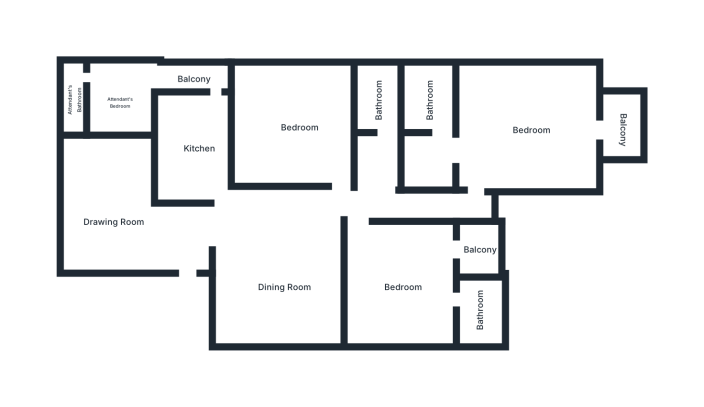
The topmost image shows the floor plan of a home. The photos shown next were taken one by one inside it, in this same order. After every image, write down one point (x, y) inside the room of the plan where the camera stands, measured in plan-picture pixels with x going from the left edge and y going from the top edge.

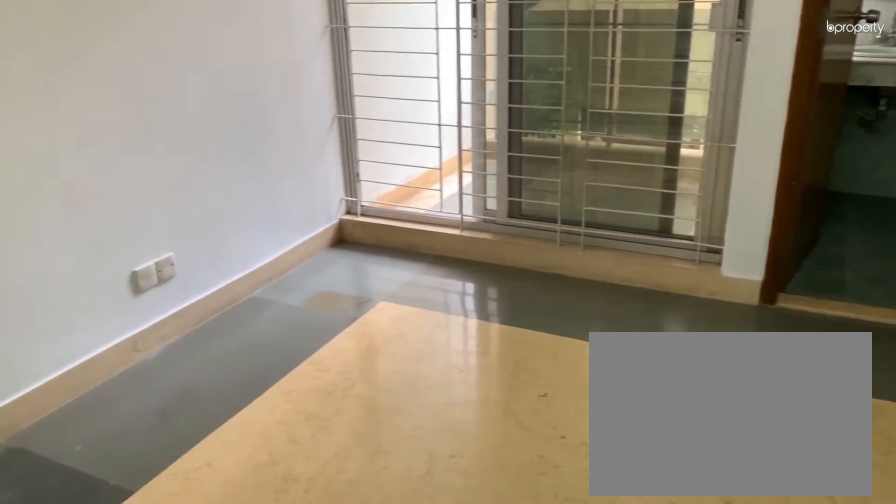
(404, 287)
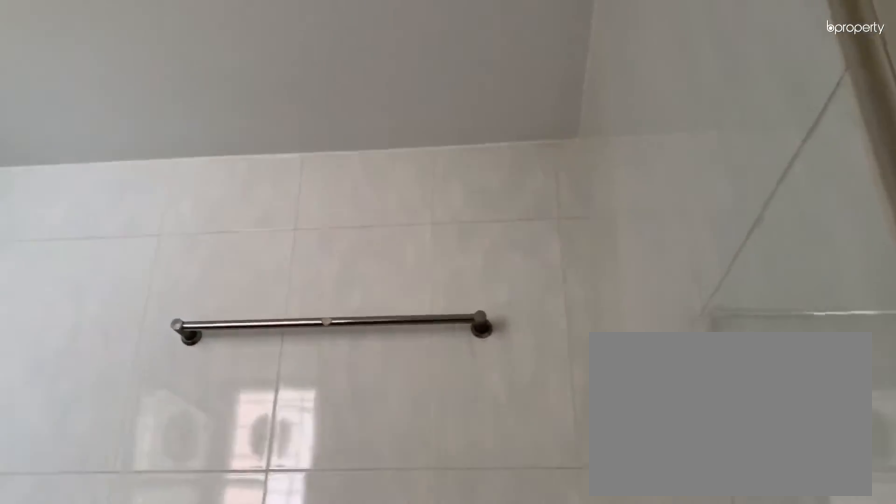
(477, 308)
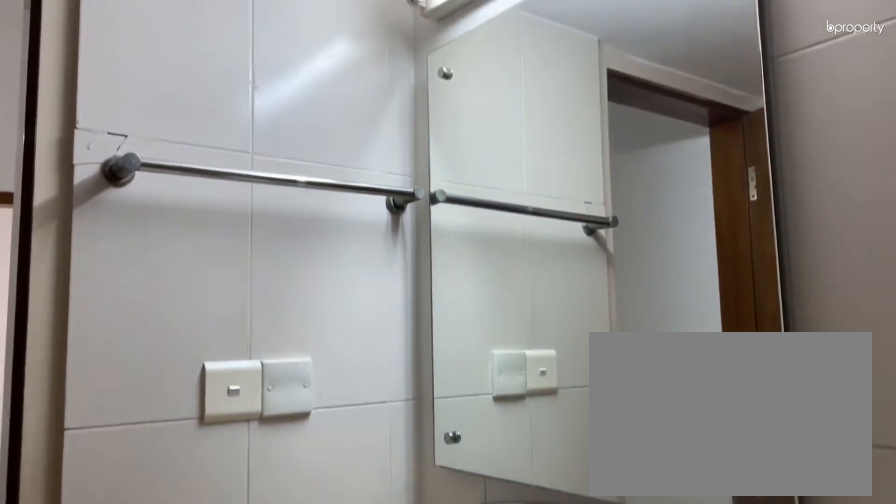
(379, 96)
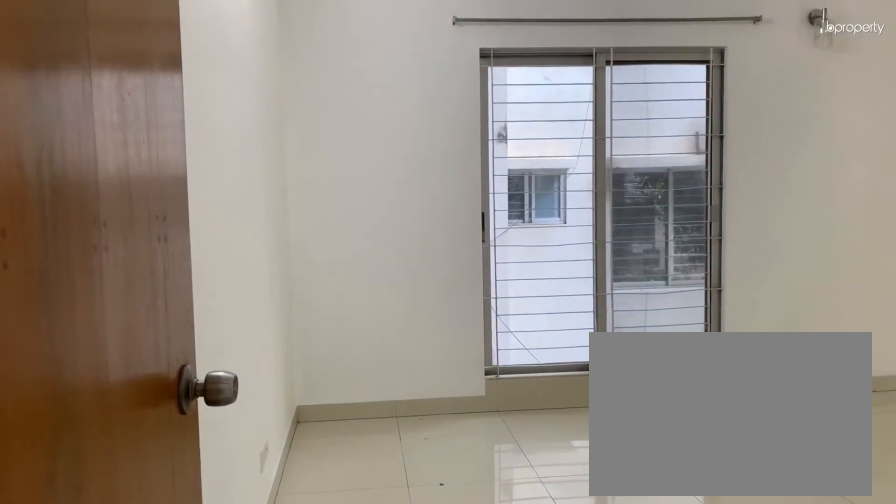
(529, 132)
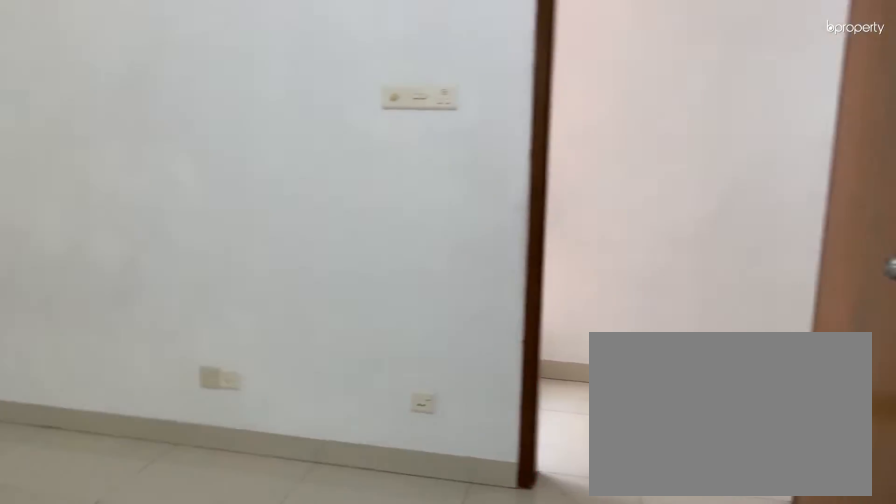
(529, 132)
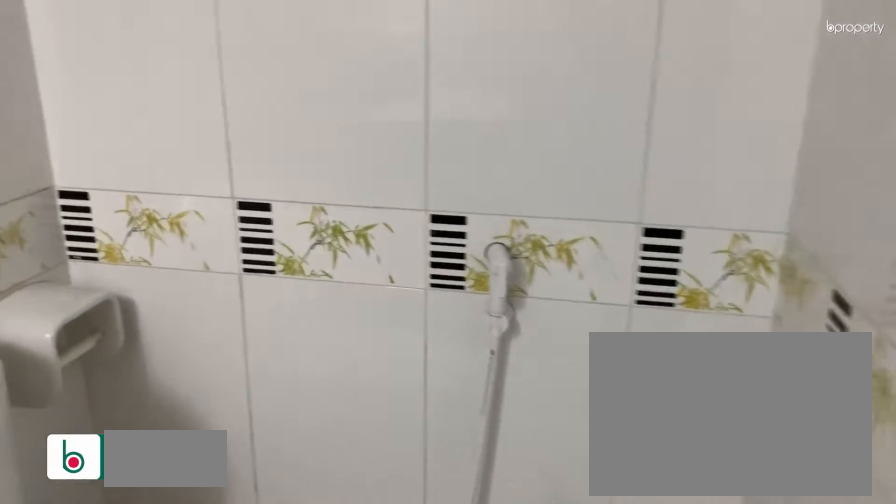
(429, 98)
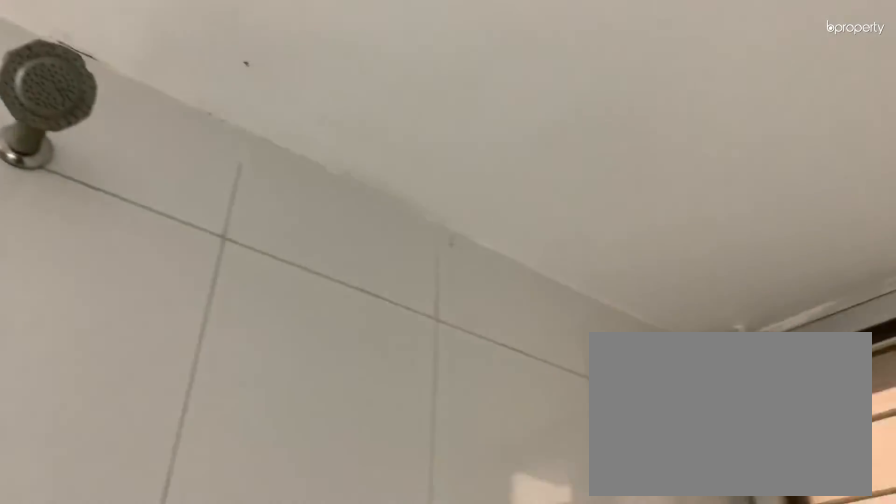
(429, 98)
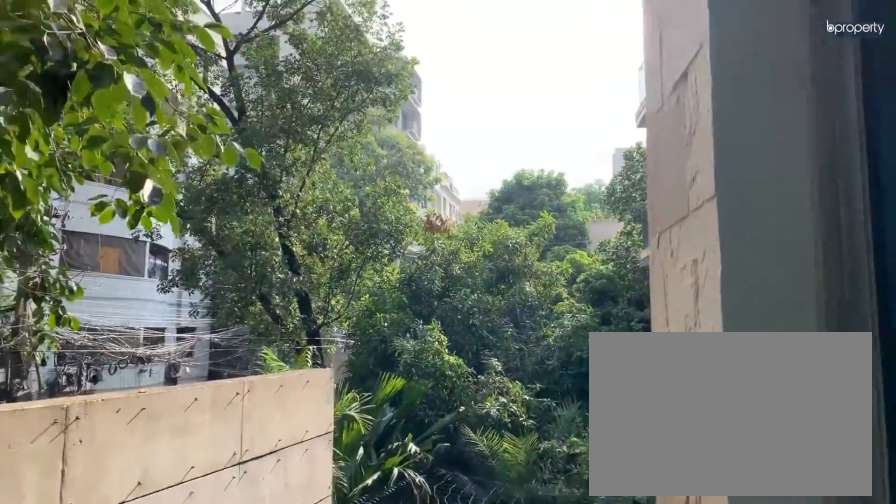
(623, 125)
